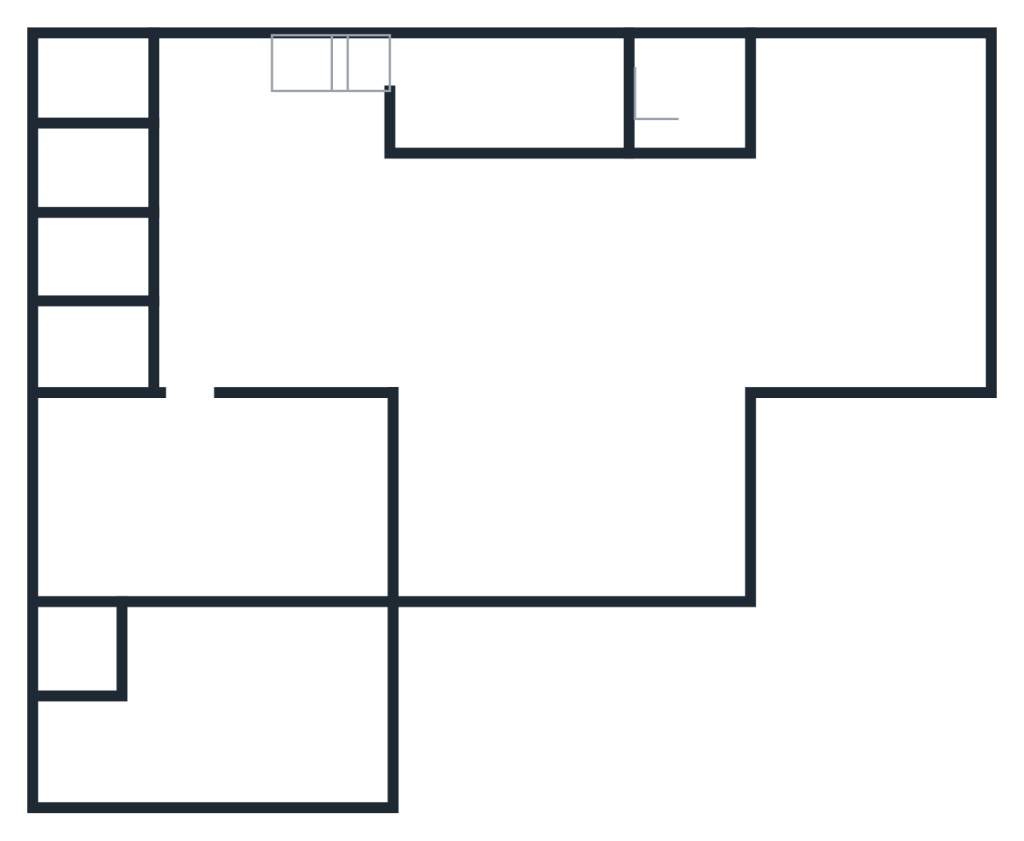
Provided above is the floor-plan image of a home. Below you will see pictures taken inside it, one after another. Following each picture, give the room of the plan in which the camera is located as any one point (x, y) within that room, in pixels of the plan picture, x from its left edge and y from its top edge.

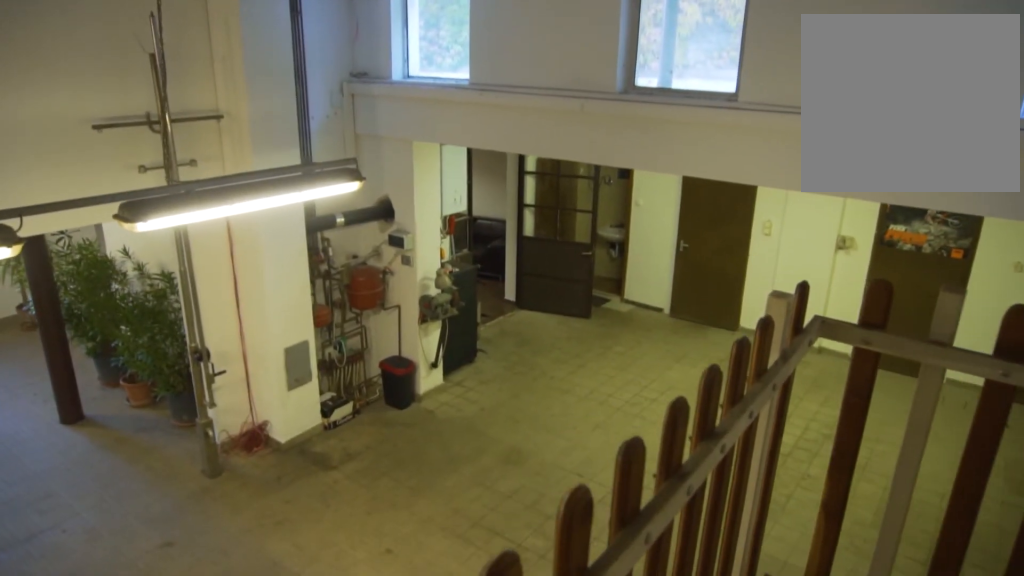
(520, 90)
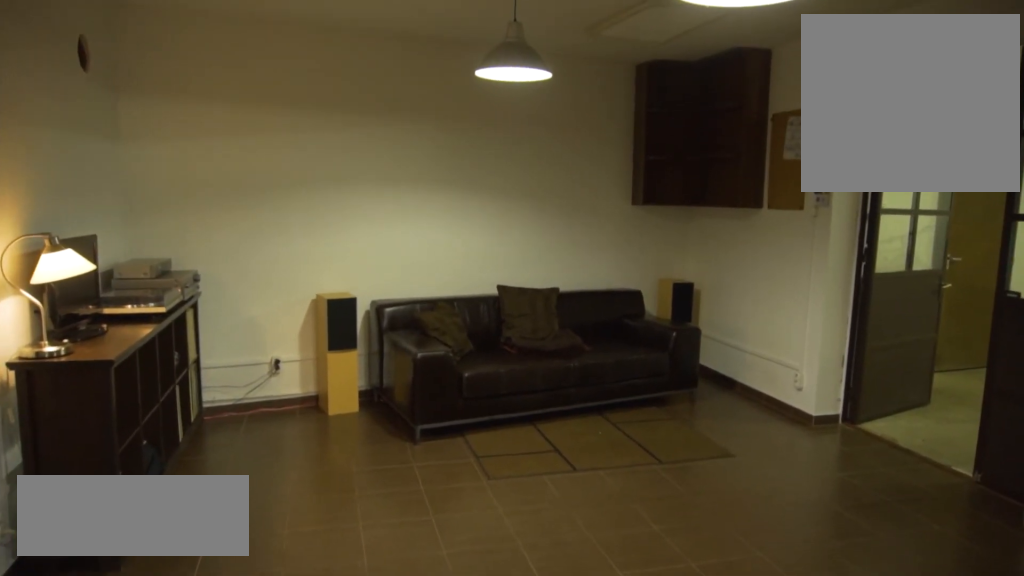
(222, 479)
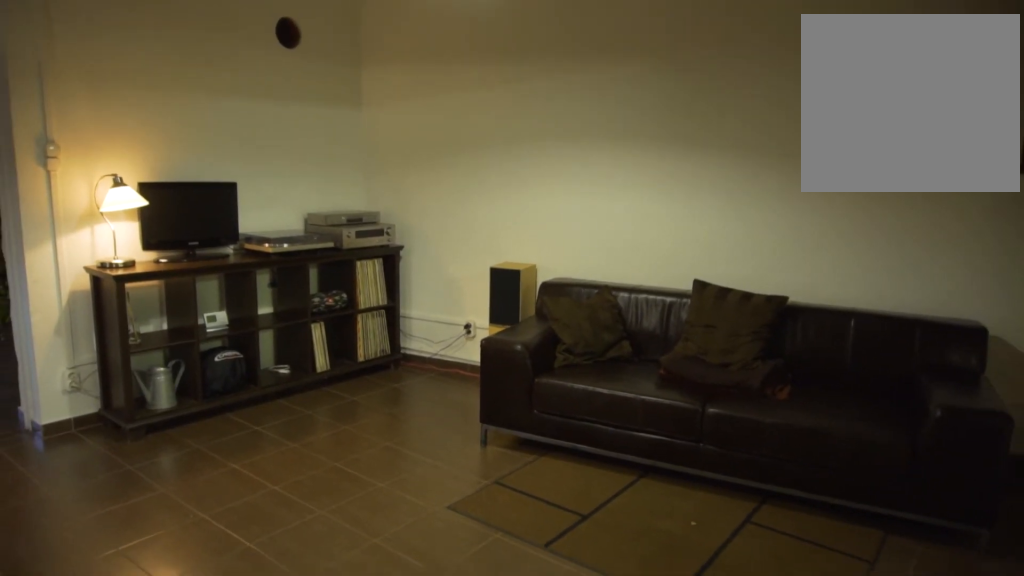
(222, 479)
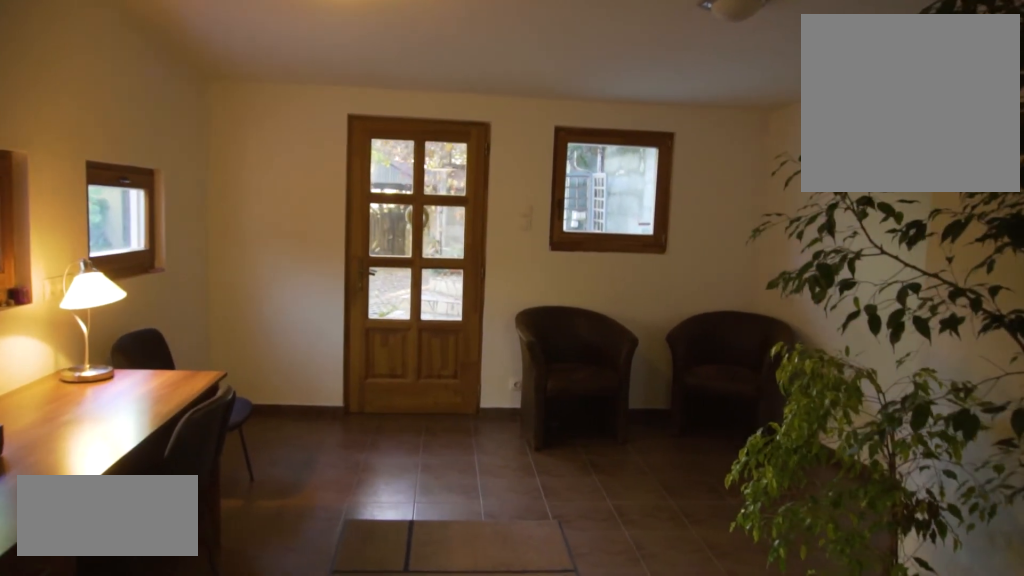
(215, 707)
